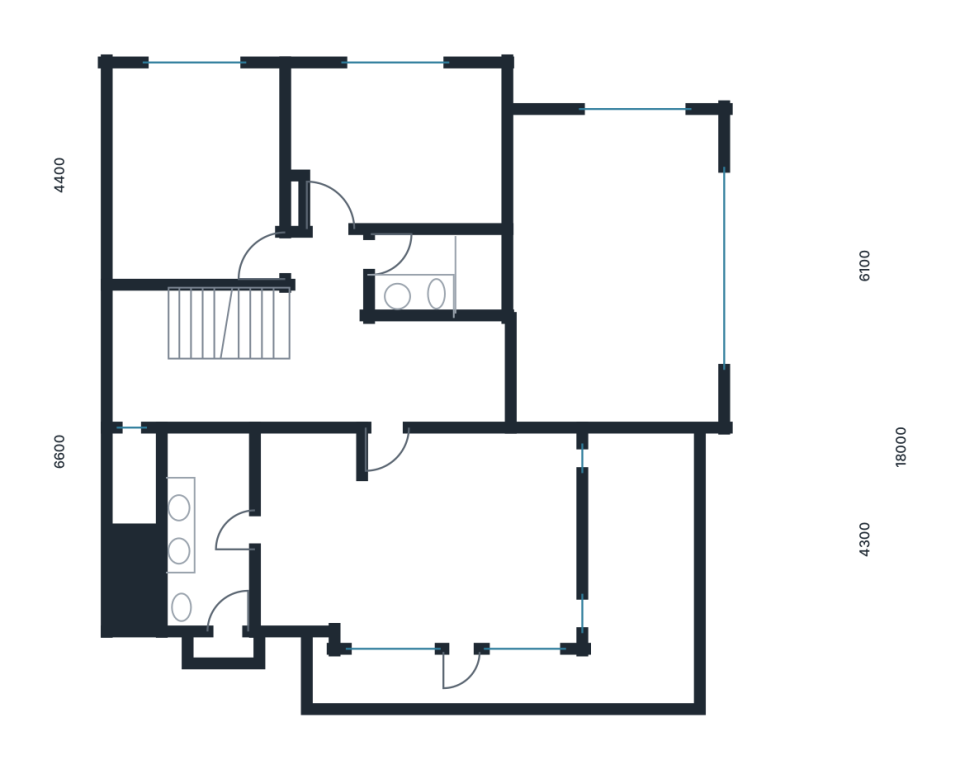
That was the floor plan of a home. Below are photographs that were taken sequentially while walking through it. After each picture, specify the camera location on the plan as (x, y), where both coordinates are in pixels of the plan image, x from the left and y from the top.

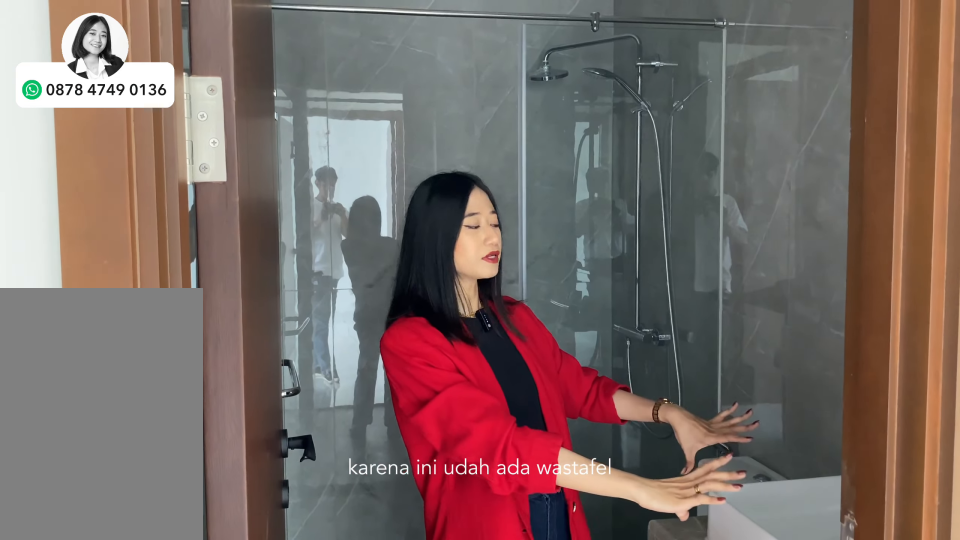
(456, 281)
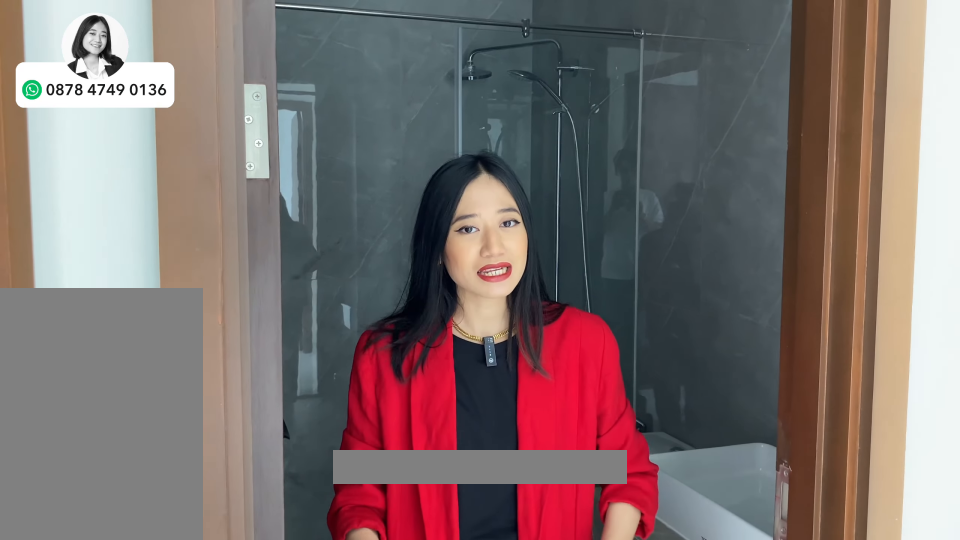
(456, 281)
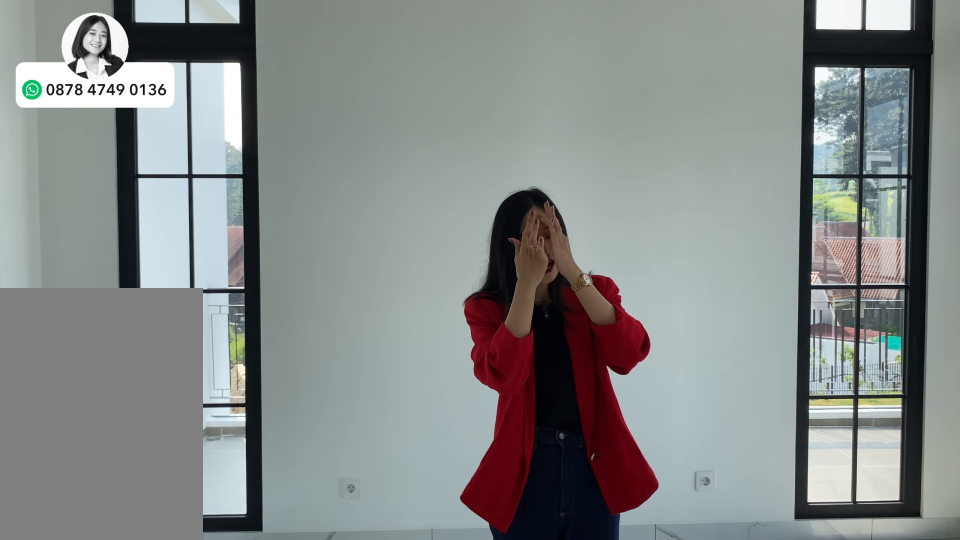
(486, 505)
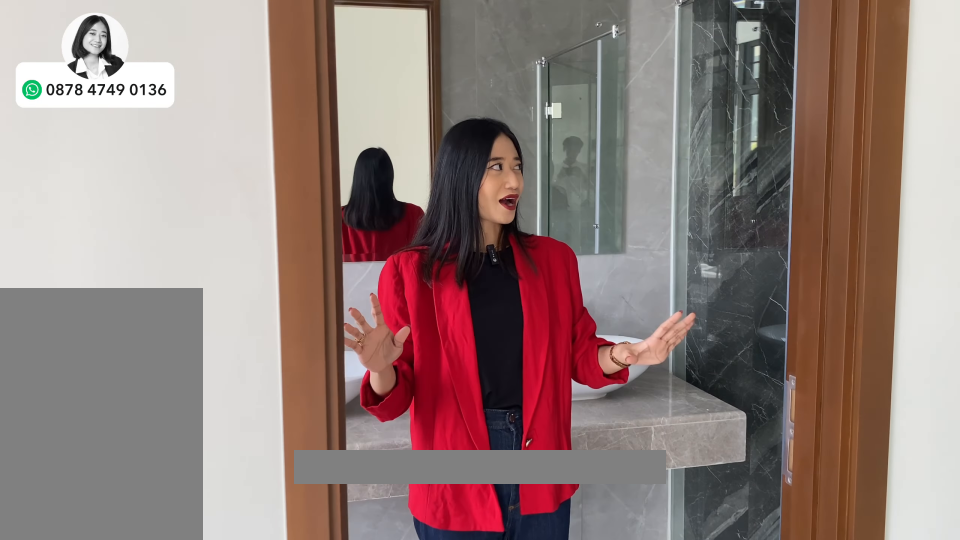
(221, 518)
